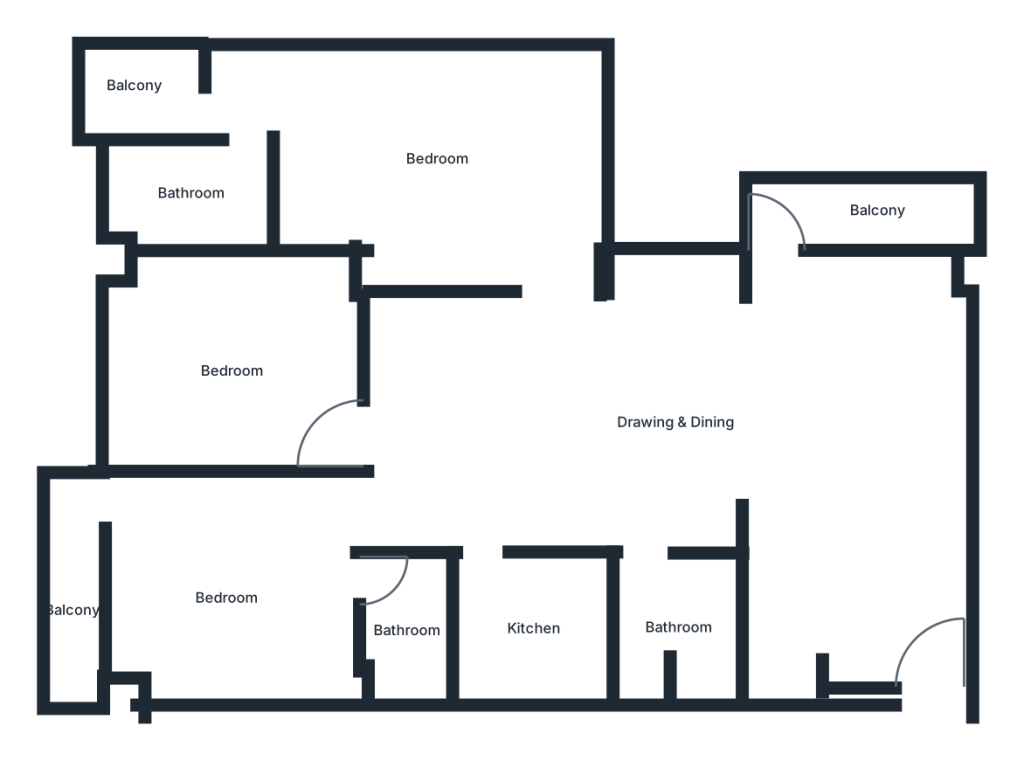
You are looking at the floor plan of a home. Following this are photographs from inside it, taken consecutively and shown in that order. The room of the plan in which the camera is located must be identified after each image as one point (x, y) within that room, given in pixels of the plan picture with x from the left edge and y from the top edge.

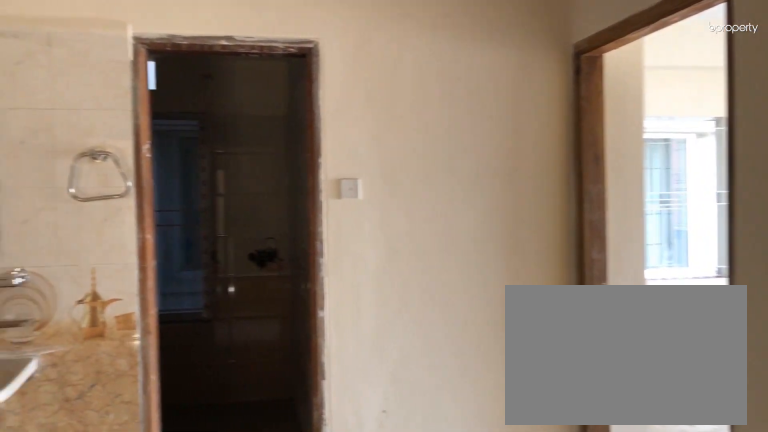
(553, 427)
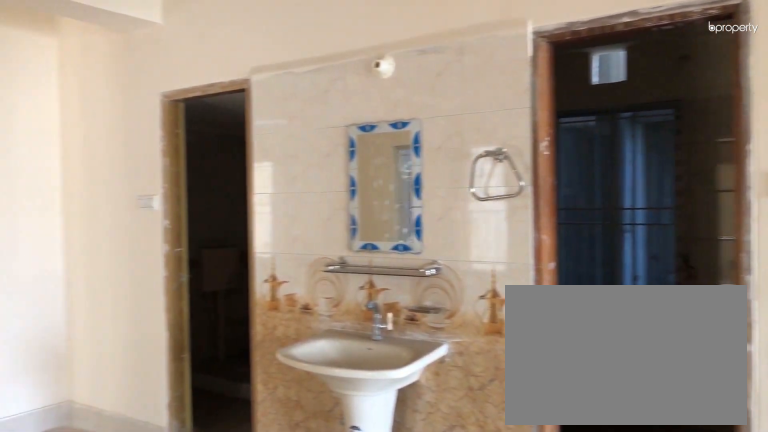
(553, 427)
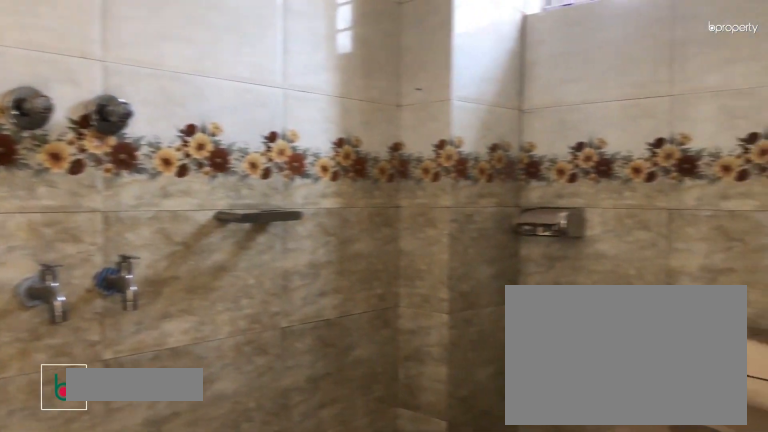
(188, 197)
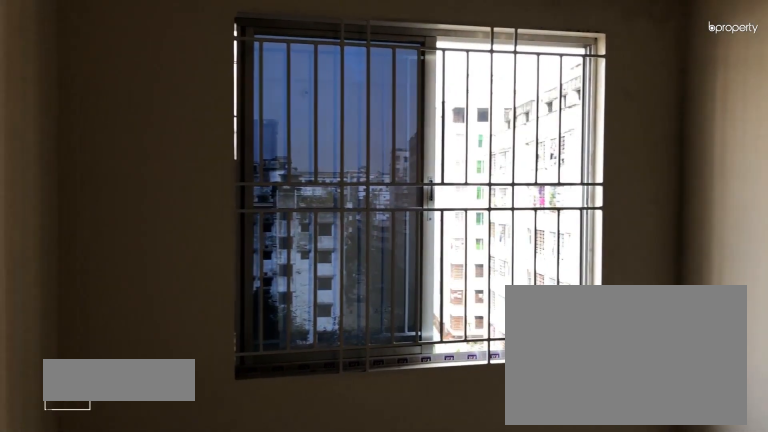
(238, 369)
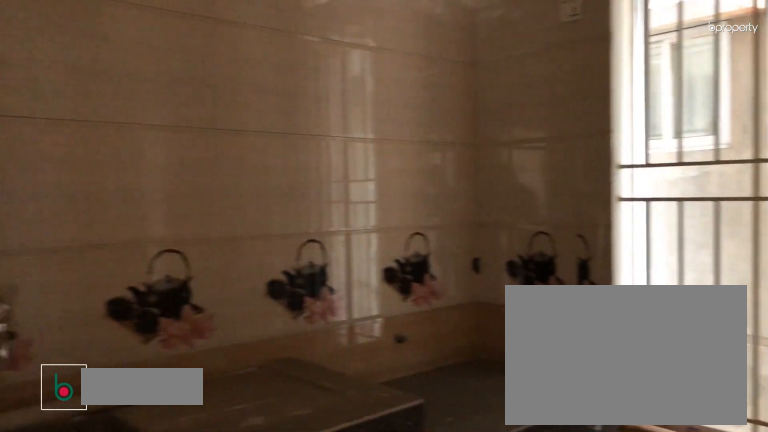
(537, 629)
